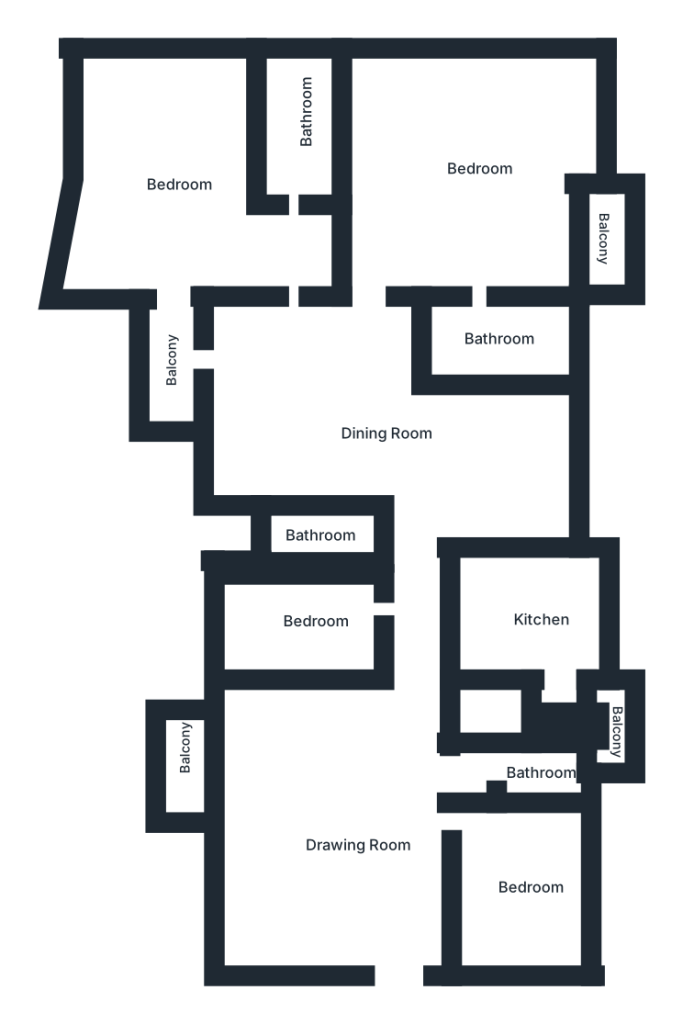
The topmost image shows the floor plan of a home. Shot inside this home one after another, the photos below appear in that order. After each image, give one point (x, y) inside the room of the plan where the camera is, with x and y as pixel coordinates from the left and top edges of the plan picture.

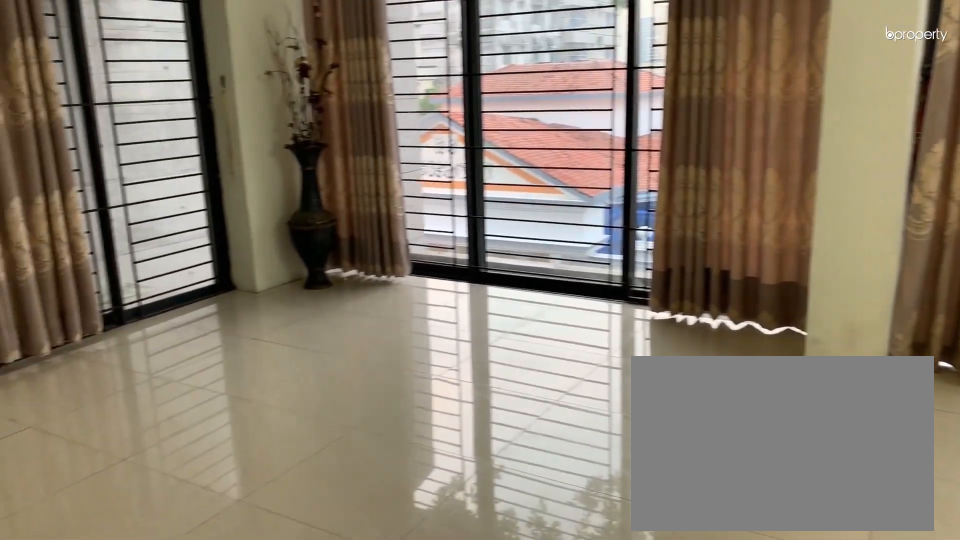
(362, 845)
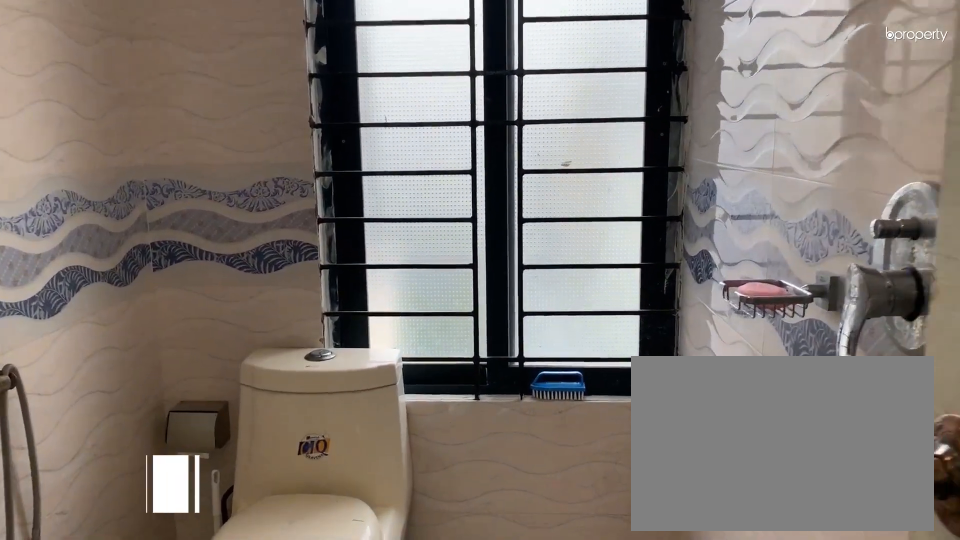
(543, 773)
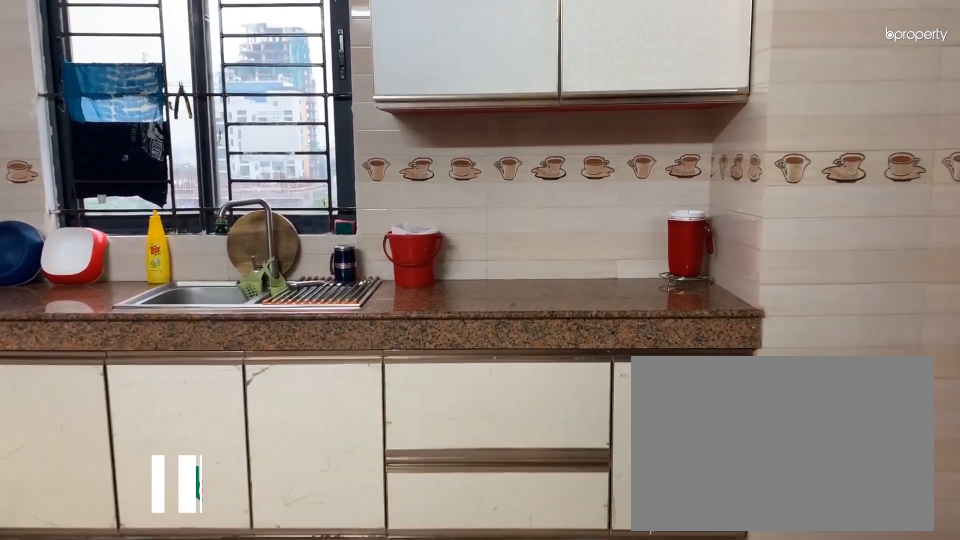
(547, 621)
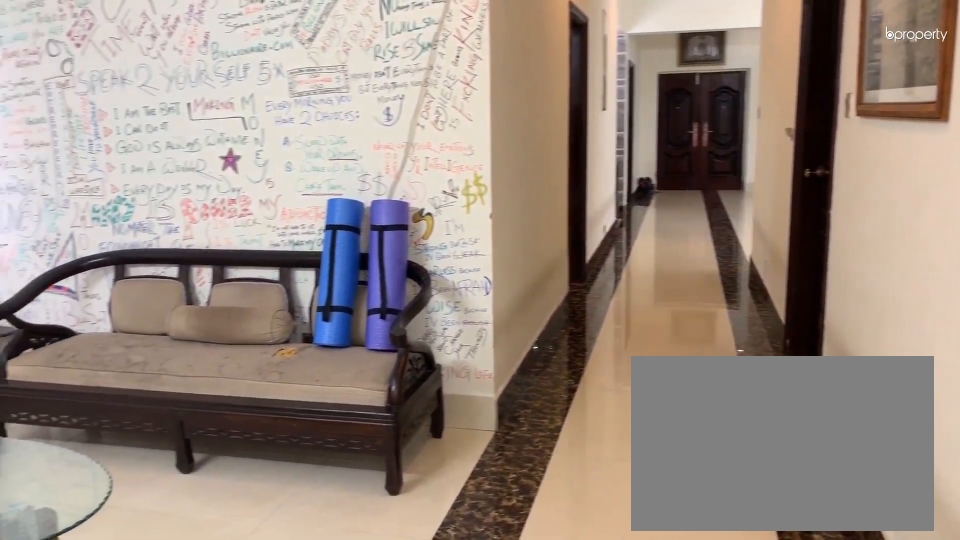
(367, 405)
